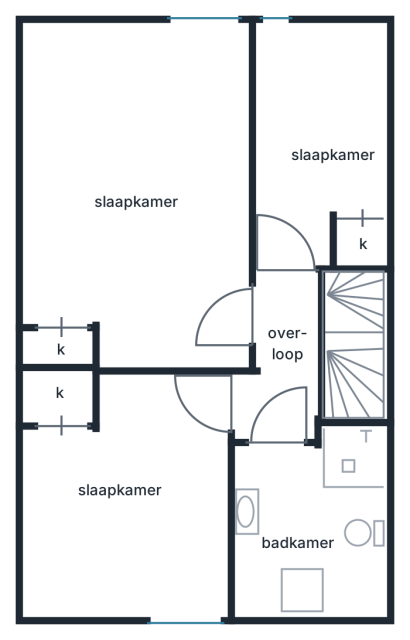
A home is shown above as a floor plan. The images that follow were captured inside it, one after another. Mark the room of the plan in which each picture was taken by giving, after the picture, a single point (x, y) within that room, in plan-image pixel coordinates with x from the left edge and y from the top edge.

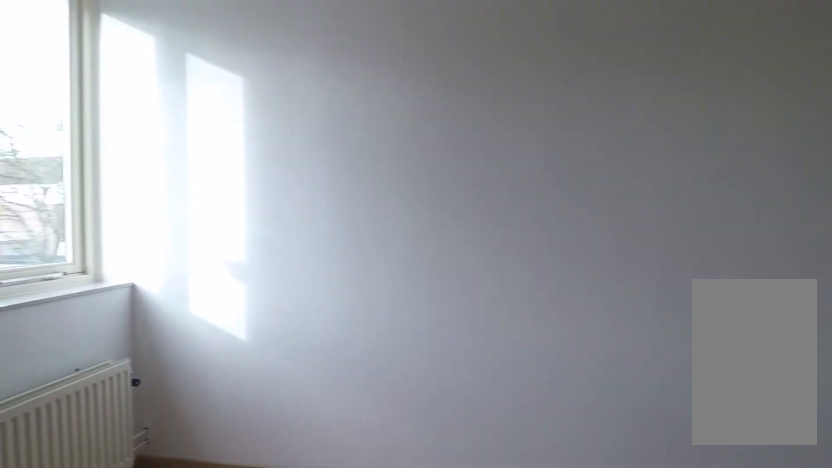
(145, 204)
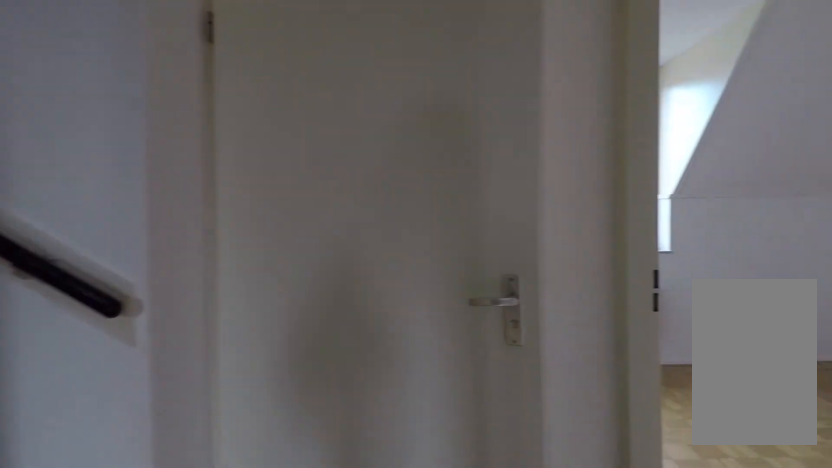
(290, 420)
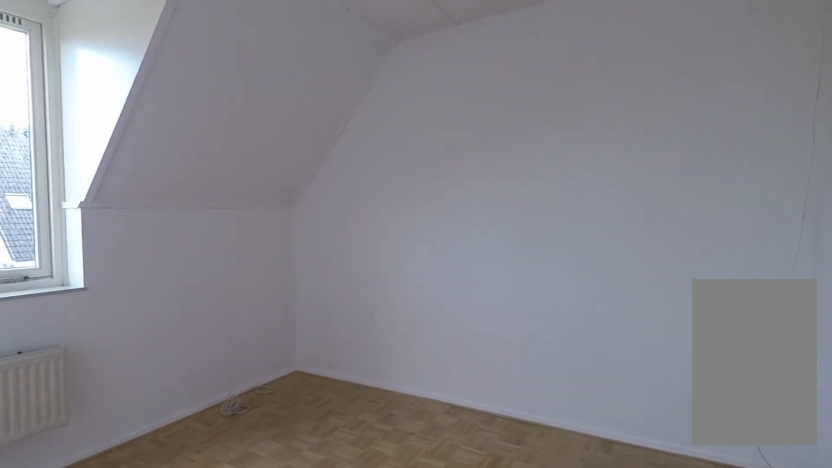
(140, 491)
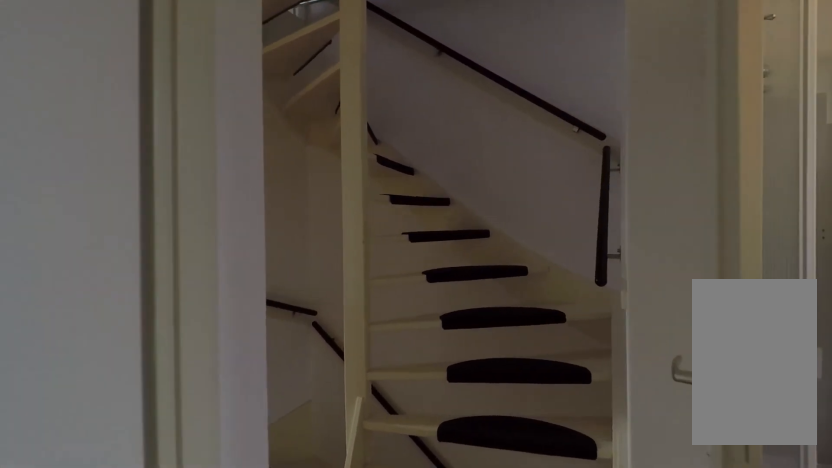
(140, 491)
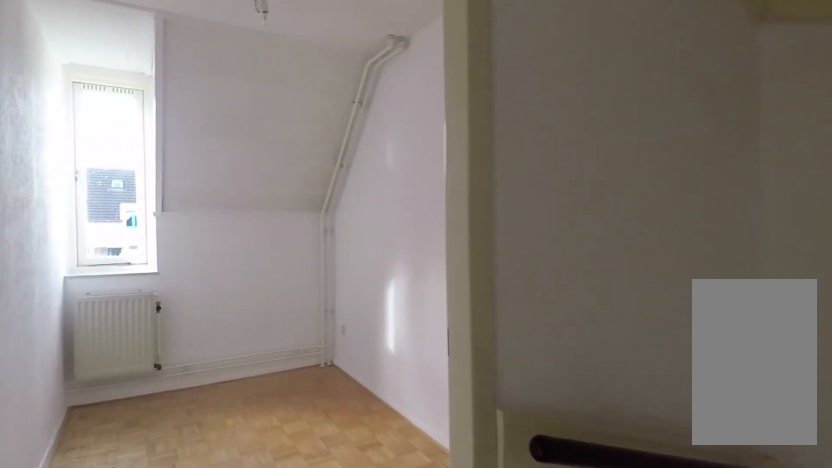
(286, 369)
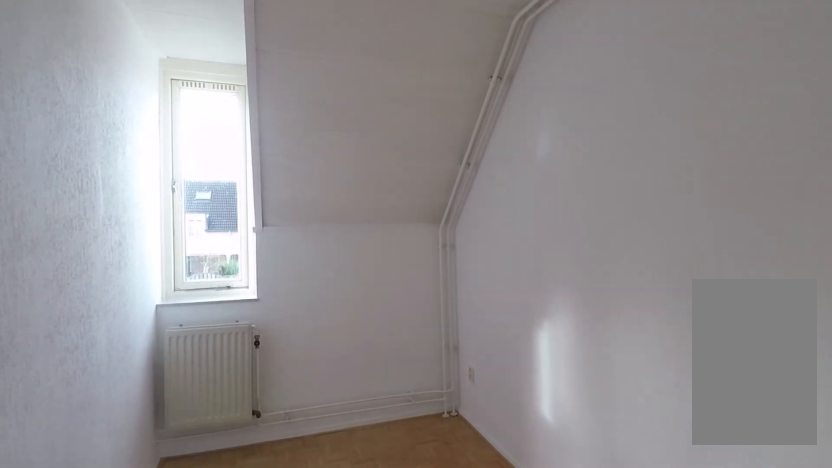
(311, 157)
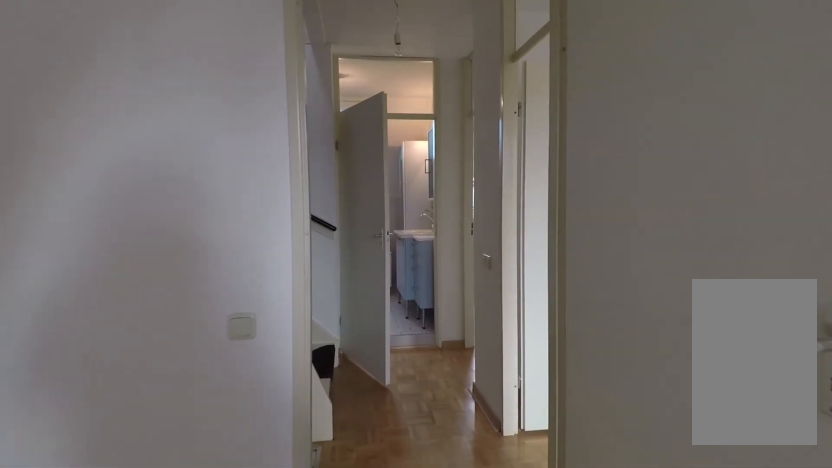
(311, 157)
